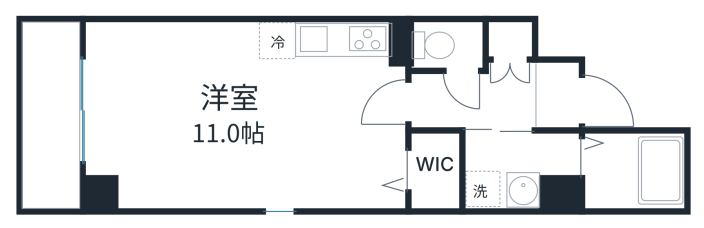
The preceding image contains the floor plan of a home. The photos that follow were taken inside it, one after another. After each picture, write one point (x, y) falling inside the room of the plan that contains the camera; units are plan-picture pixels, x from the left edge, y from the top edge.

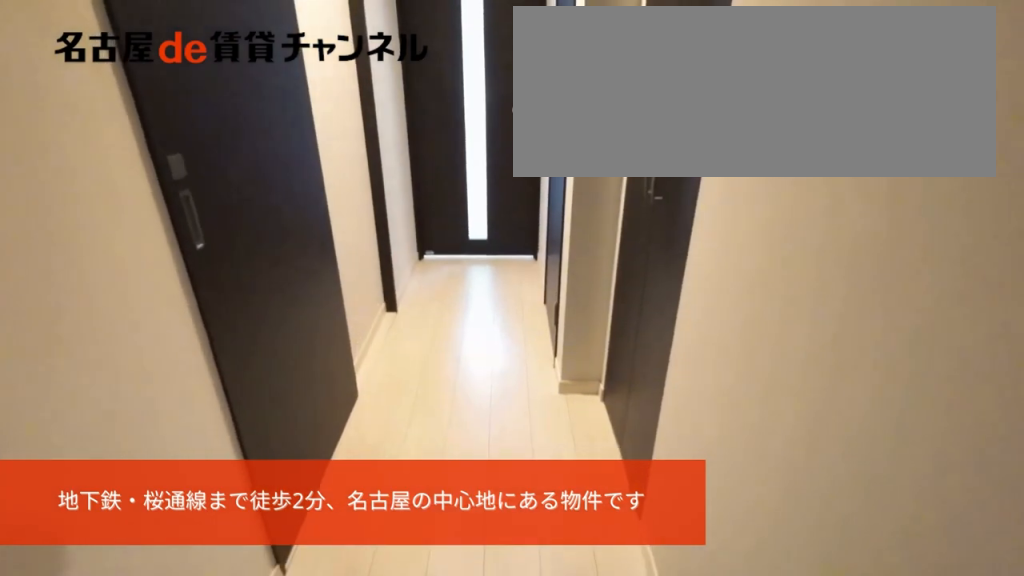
(557, 96)
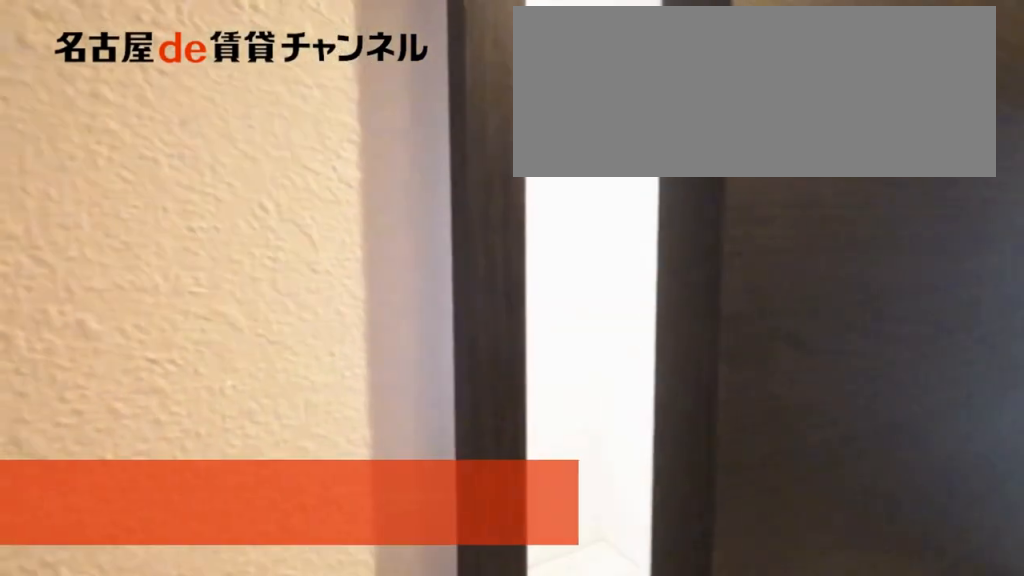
(521, 167)
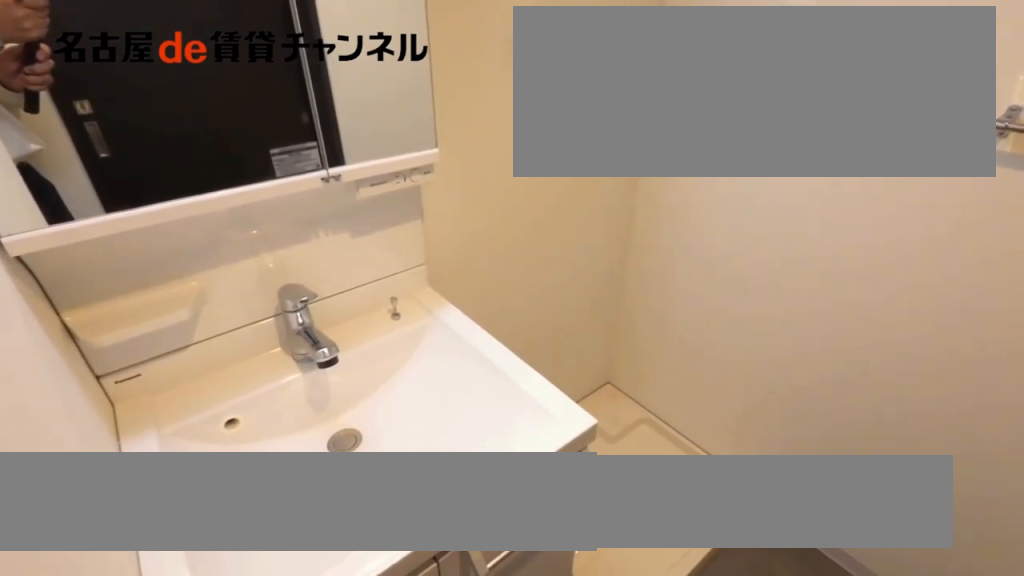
(521, 167)
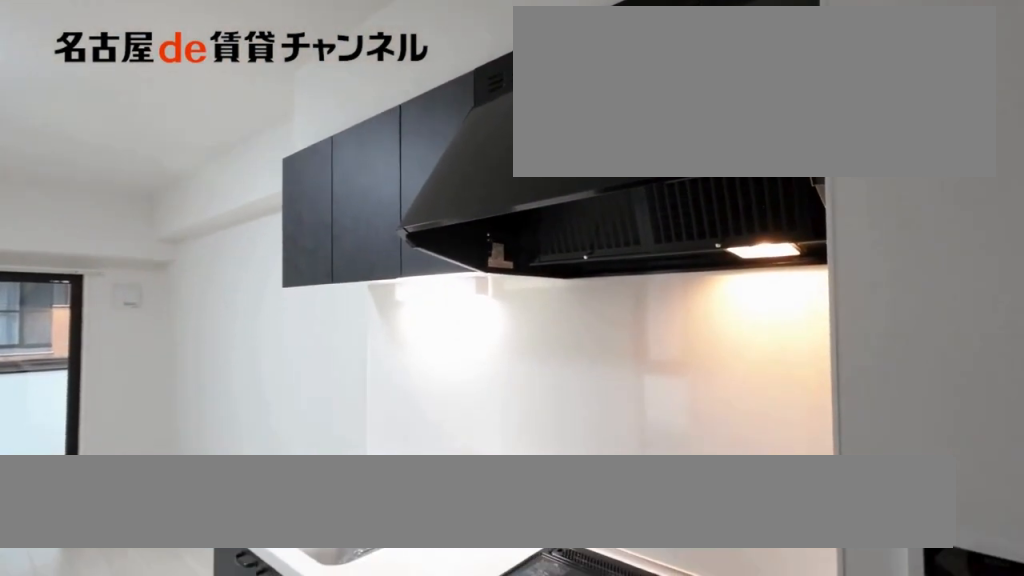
(335, 48)
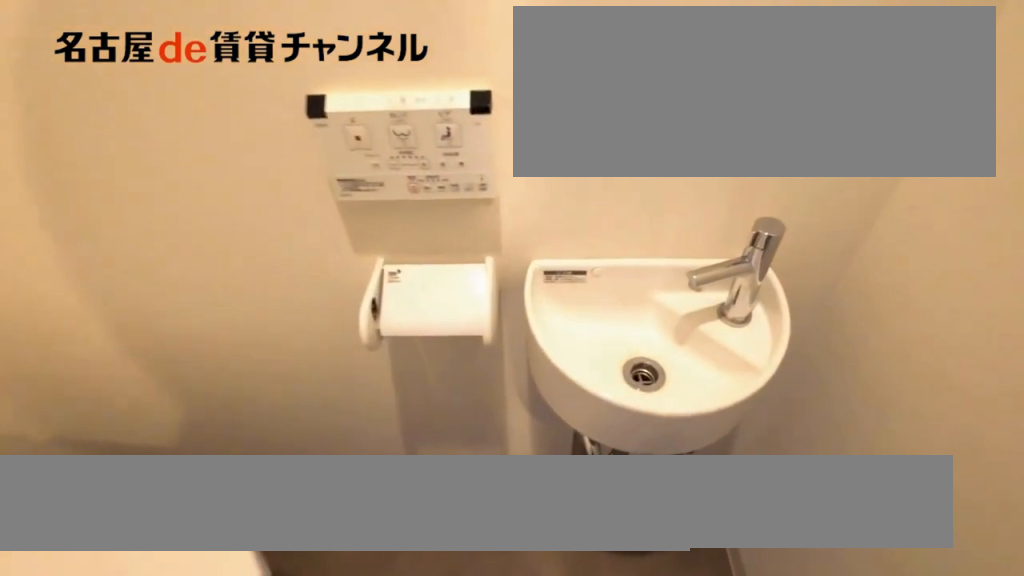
(449, 47)
